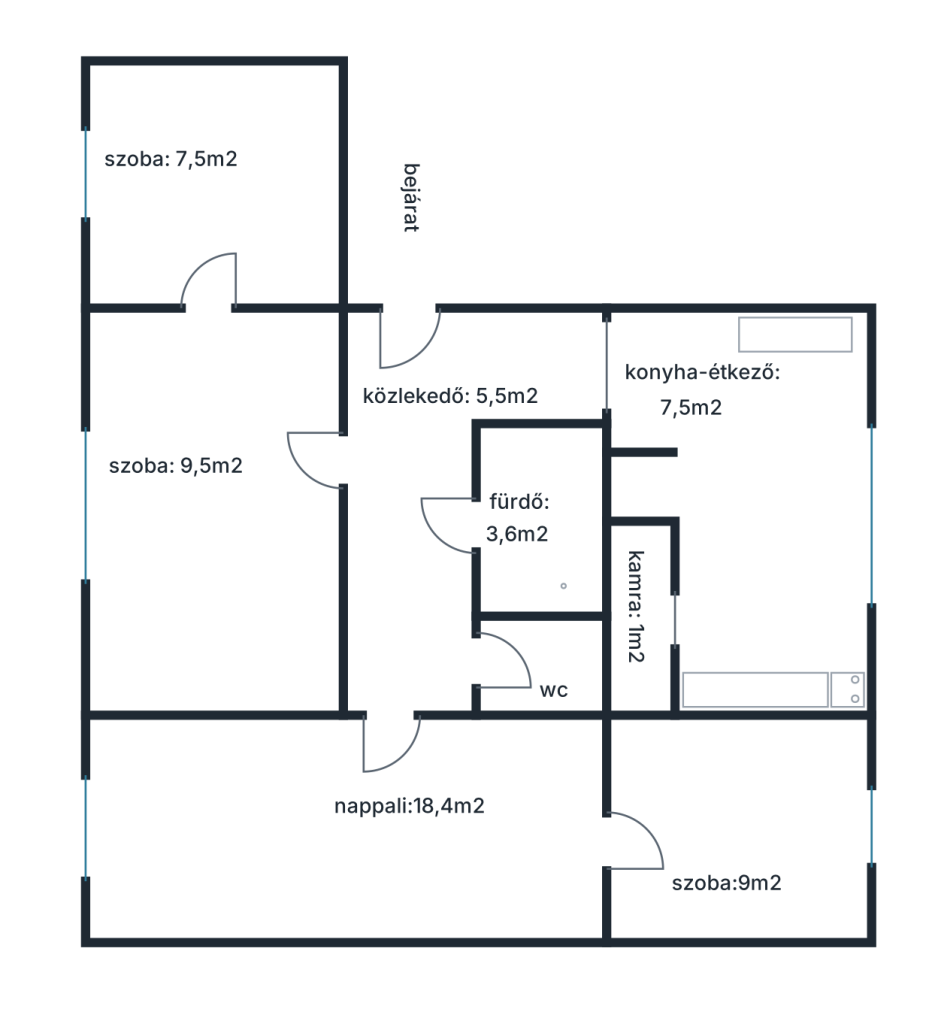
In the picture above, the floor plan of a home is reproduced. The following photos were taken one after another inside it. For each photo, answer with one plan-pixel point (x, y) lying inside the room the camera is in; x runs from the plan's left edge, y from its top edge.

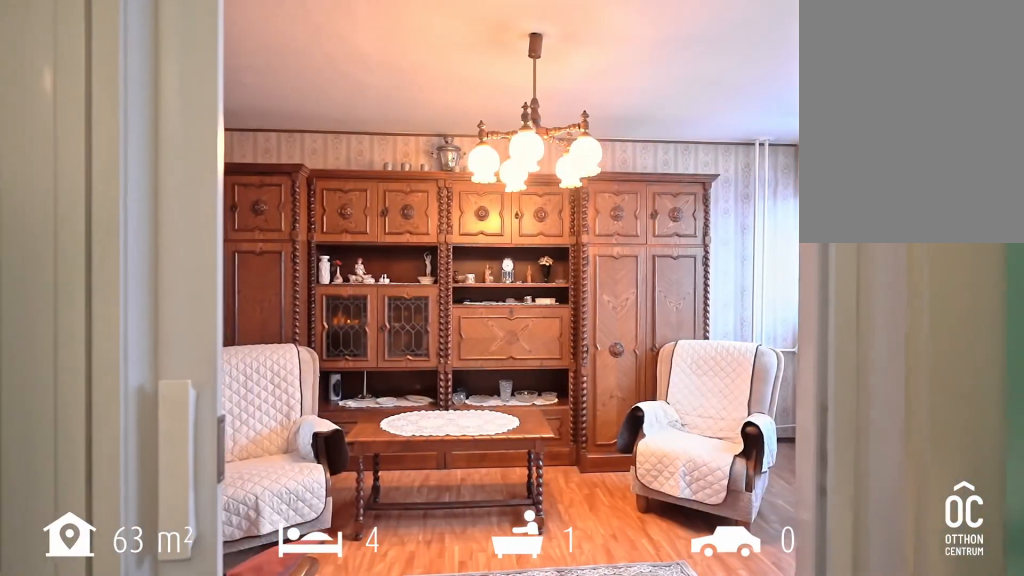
(390, 674)
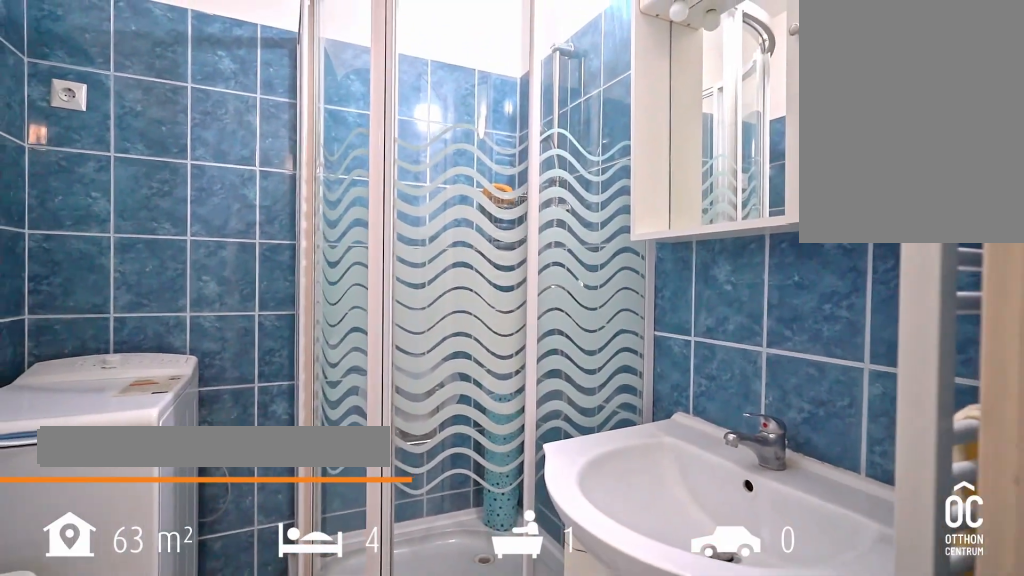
(539, 517)
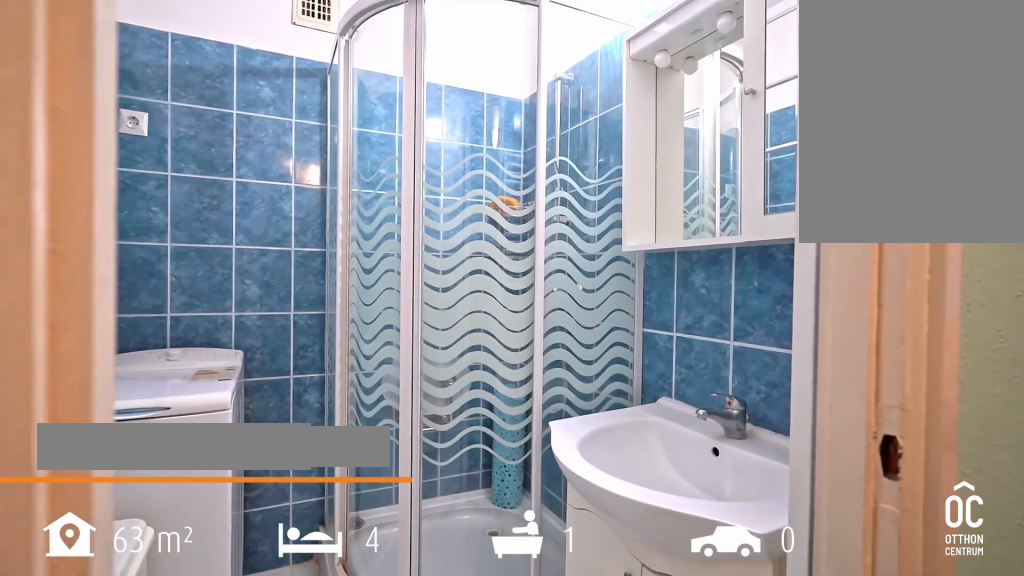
(539, 517)
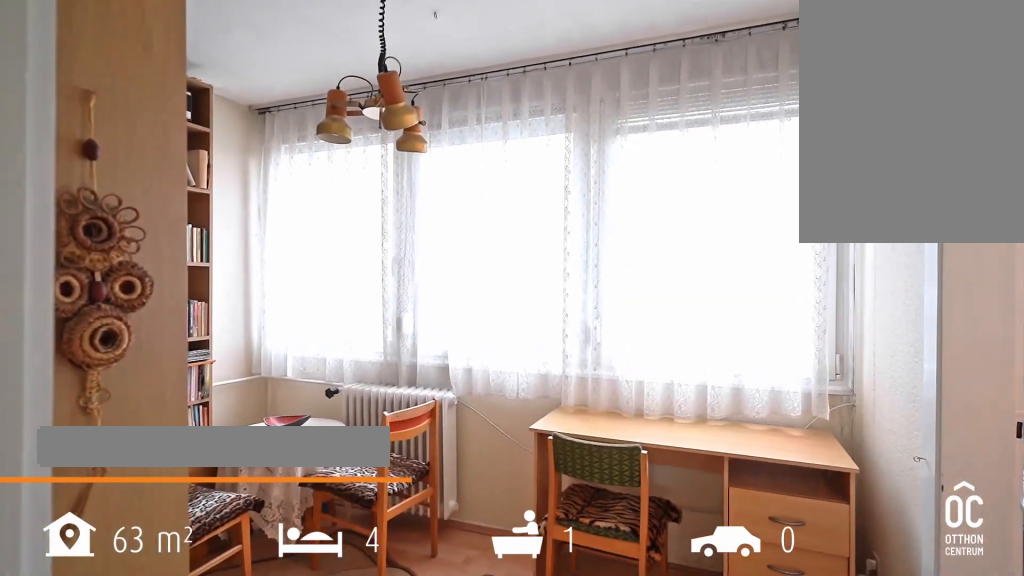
(209, 515)
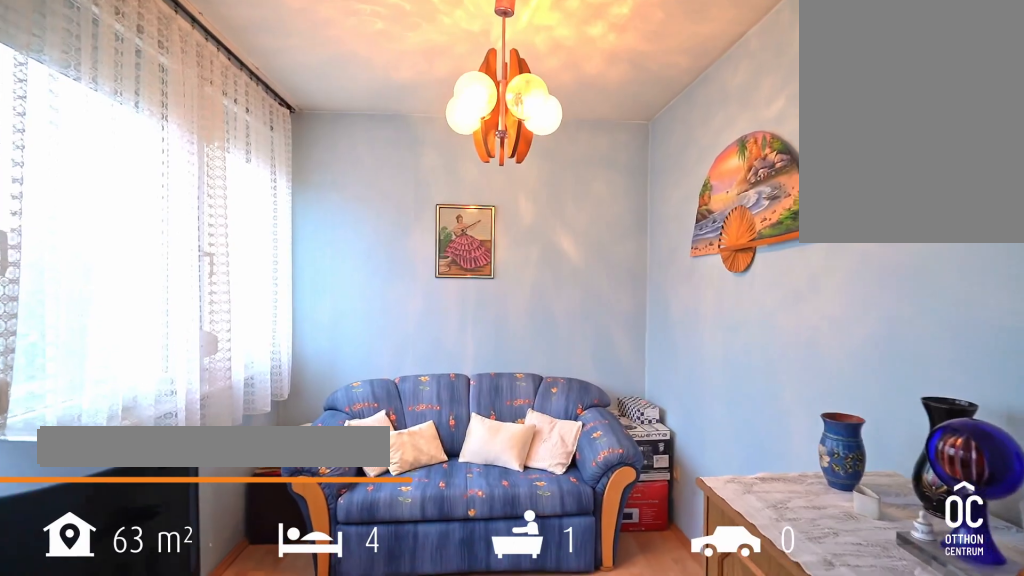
(211, 184)
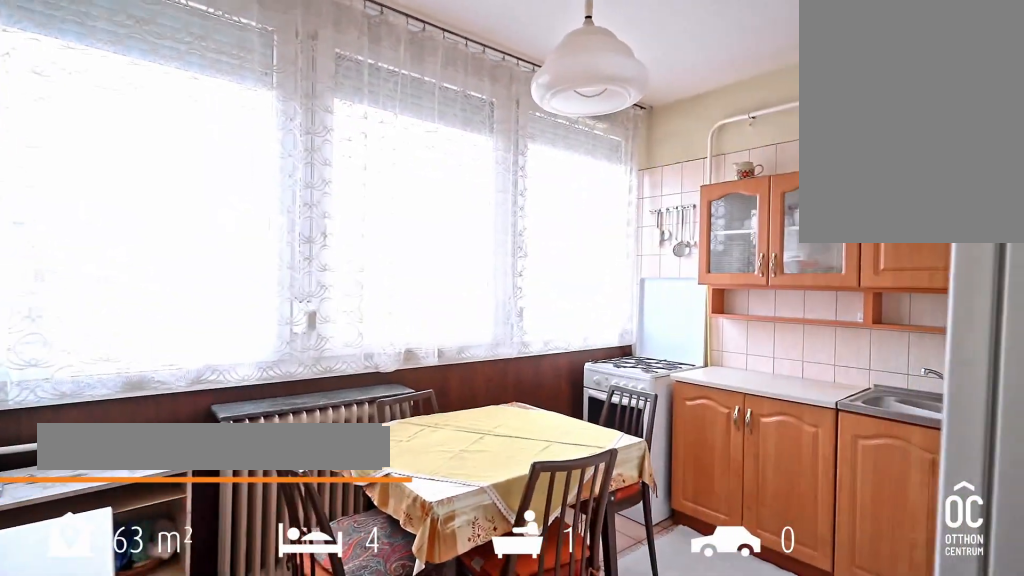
(741, 515)
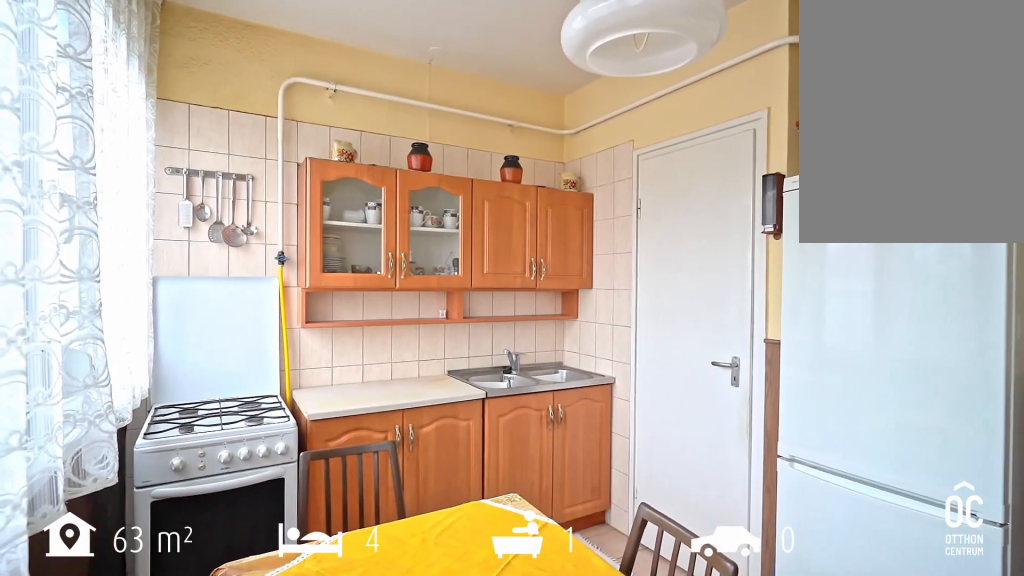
(741, 515)
